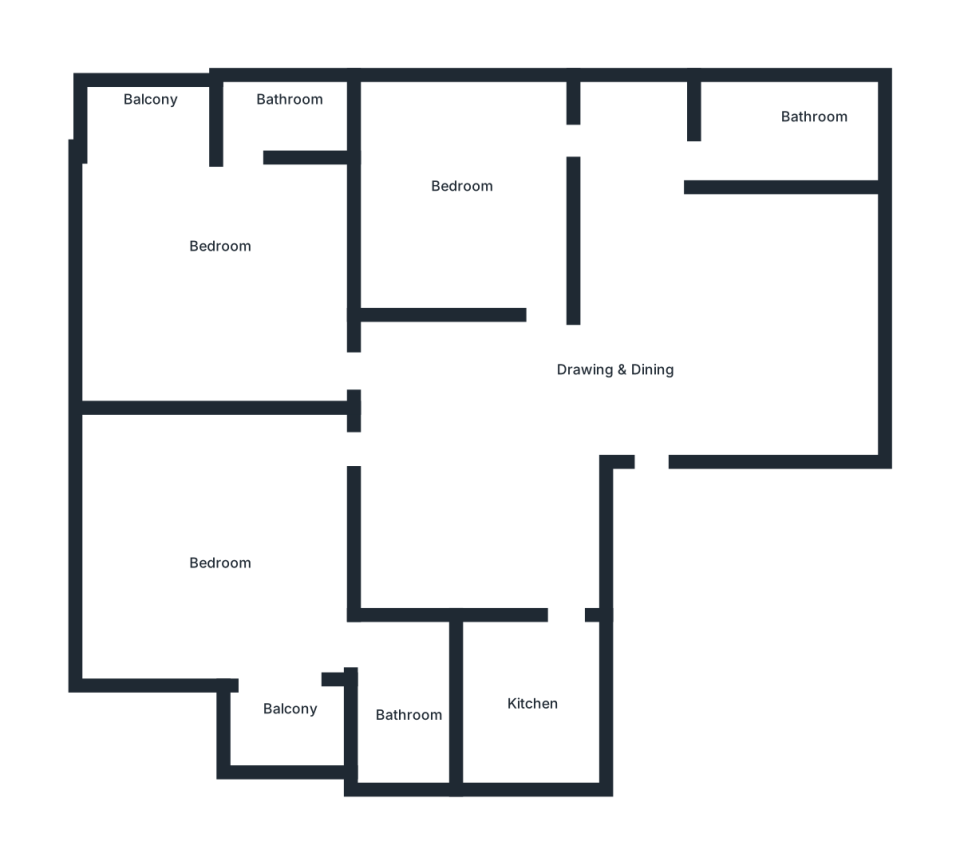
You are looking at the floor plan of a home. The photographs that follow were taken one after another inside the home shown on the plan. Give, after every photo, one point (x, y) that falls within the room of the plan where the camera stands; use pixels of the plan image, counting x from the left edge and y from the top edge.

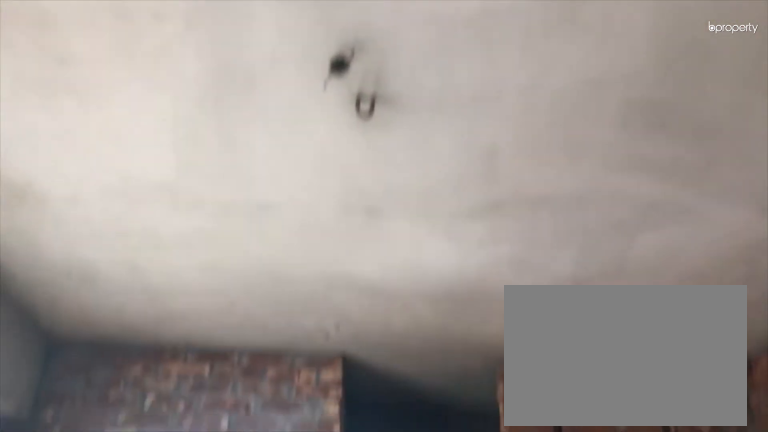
(228, 245)
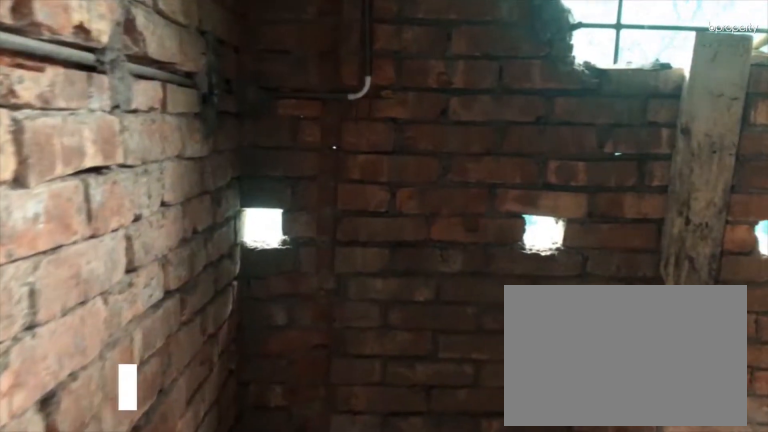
(283, 116)
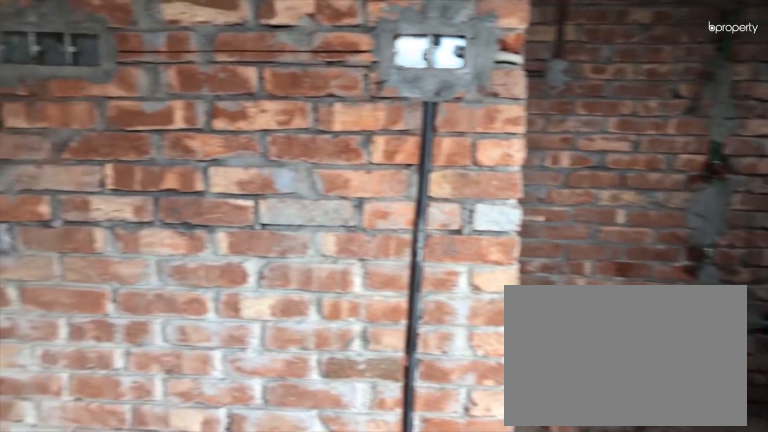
(226, 527)
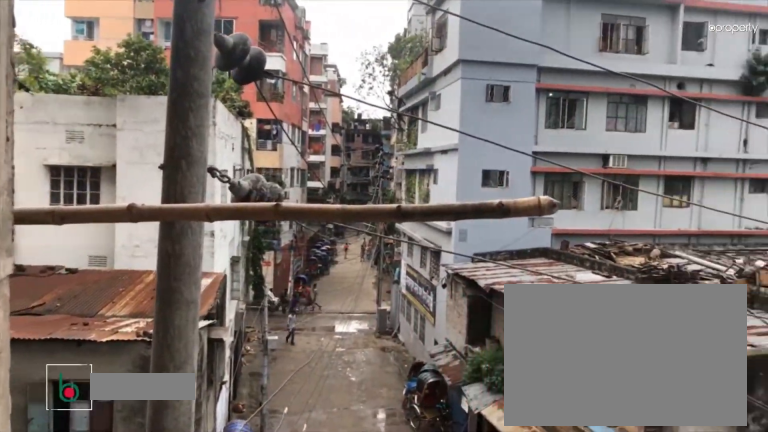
(290, 724)
